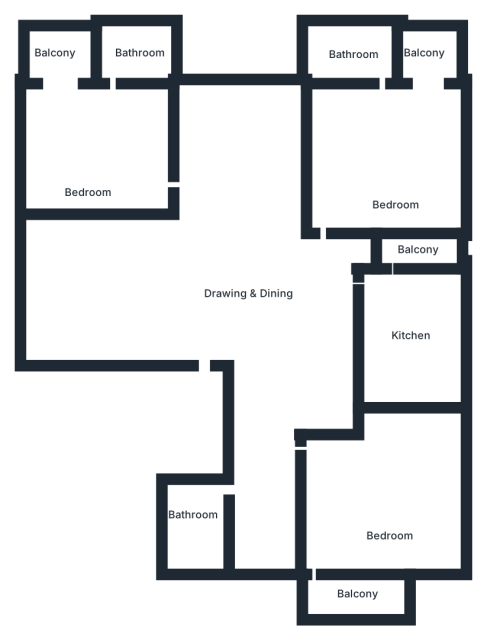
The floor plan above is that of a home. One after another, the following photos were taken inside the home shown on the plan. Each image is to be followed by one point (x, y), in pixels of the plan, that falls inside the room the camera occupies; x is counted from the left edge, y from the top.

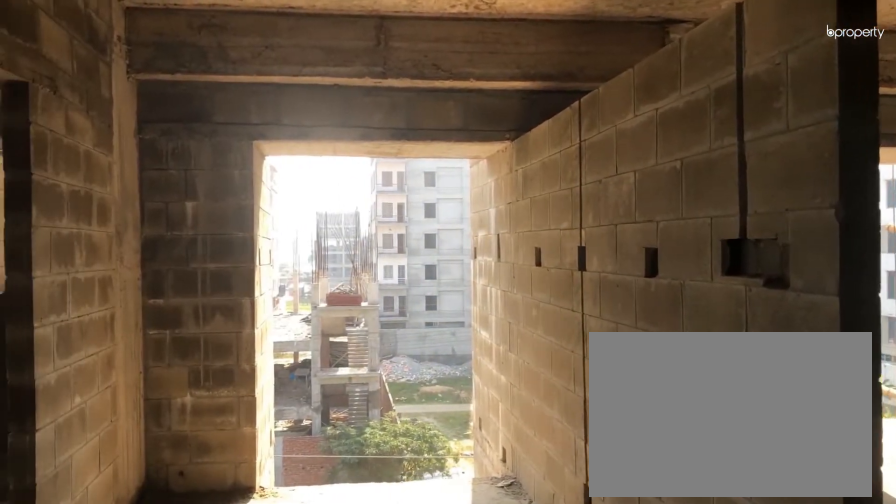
(249, 257)
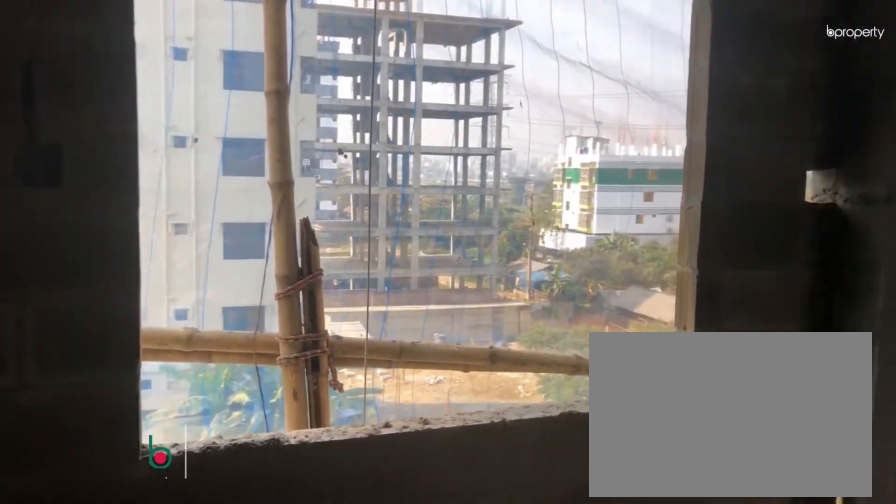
(392, 520)
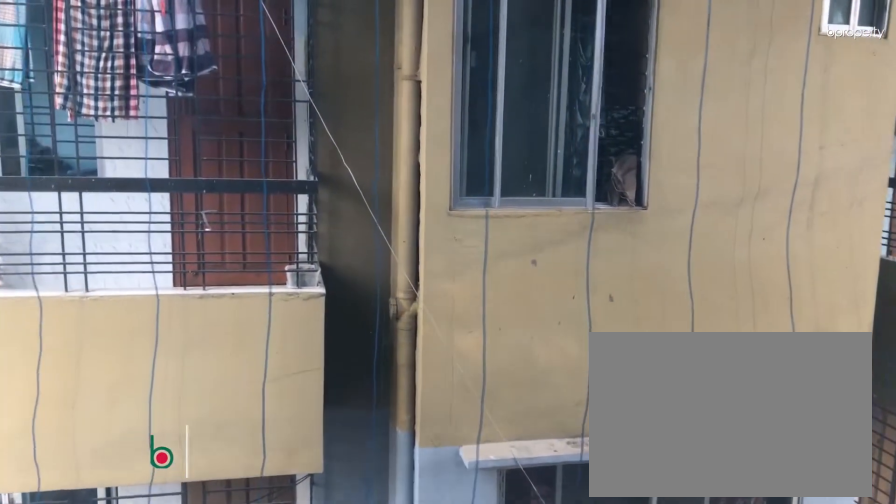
(357, 598)
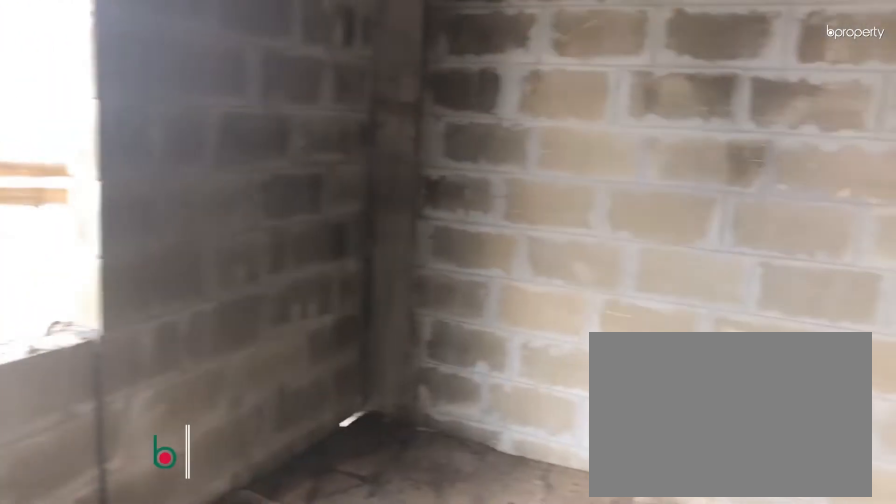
(425, 349)
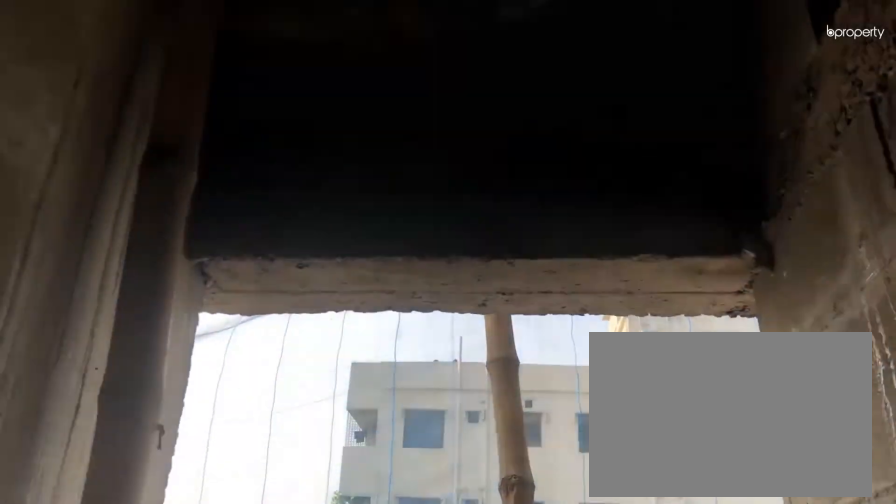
(430, 247)
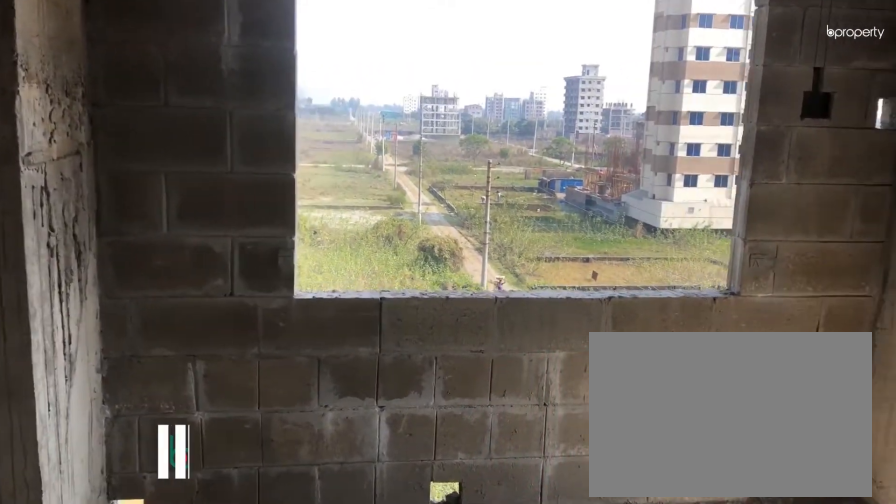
(88, 145)
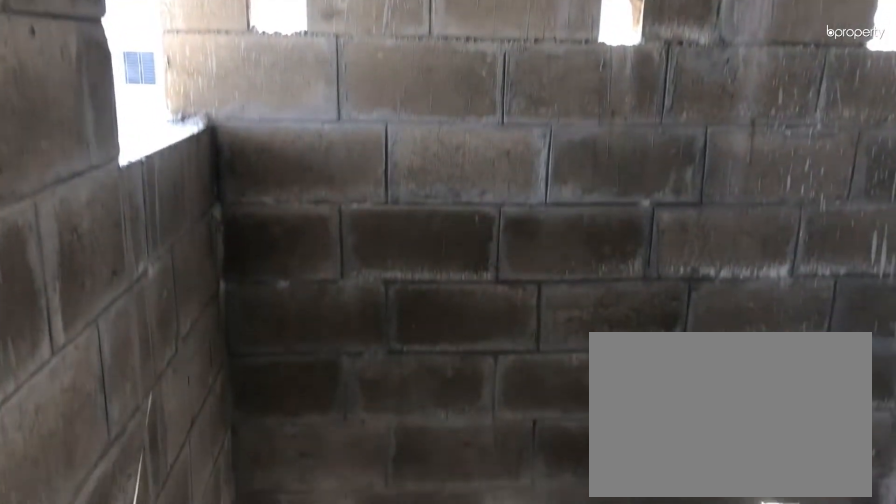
(134, 58)
